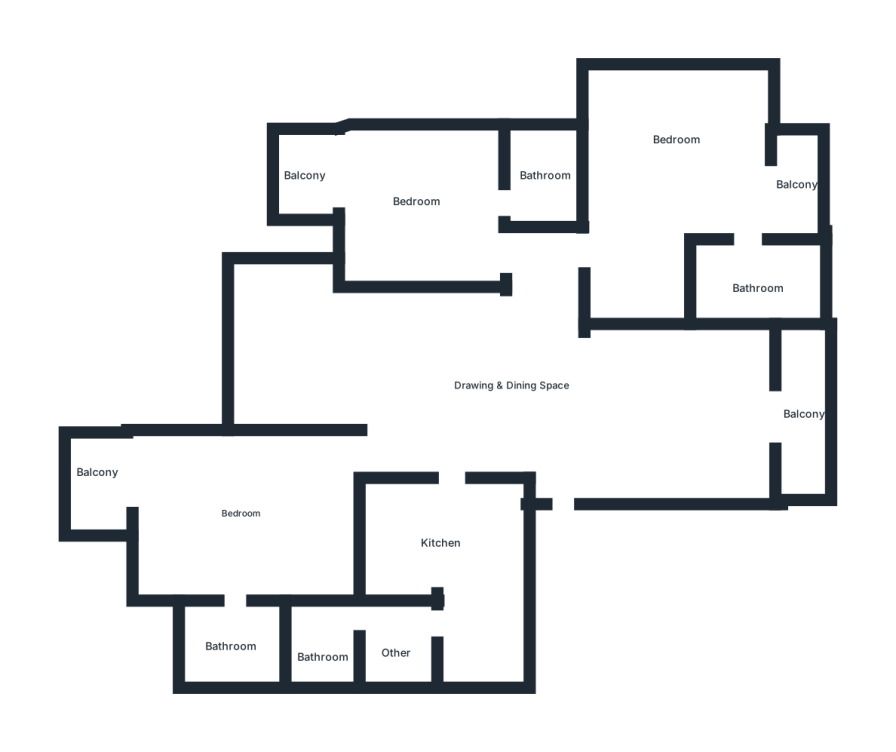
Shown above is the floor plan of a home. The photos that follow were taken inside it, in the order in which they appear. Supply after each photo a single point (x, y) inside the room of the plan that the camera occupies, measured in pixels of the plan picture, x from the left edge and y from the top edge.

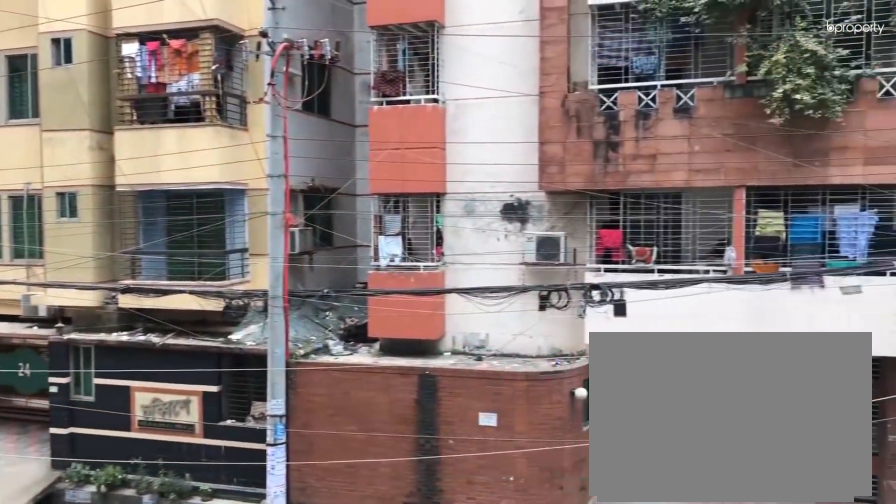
(107, 484)
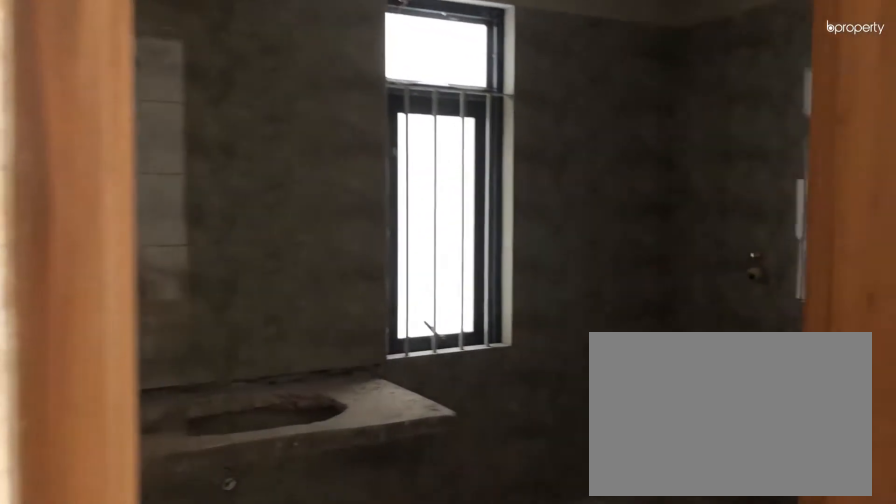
(233, 589)
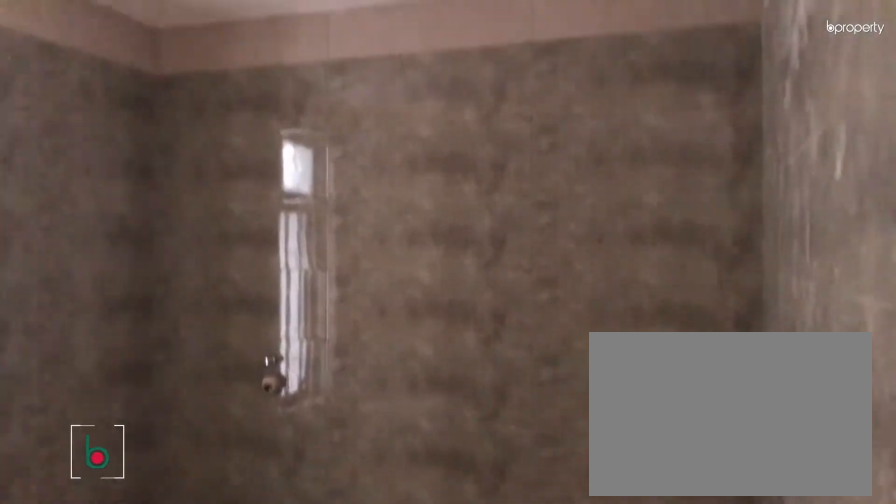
(247, 637)
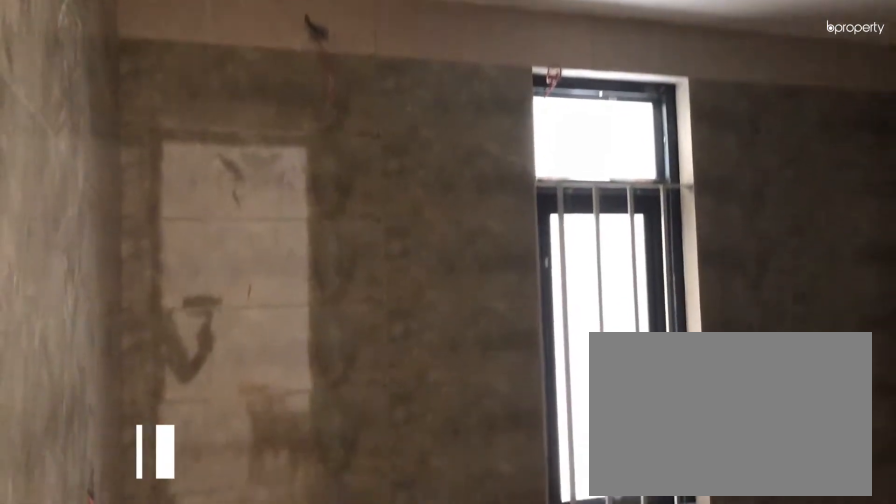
(247, 637)
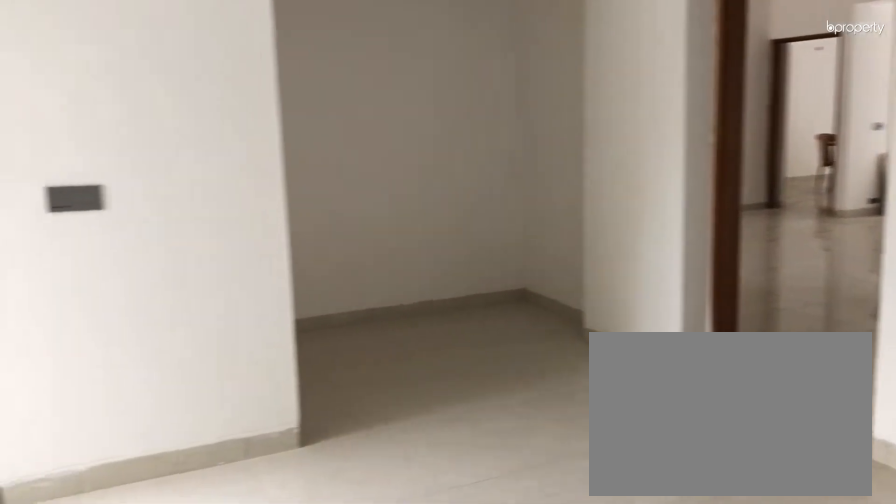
(683, 181)
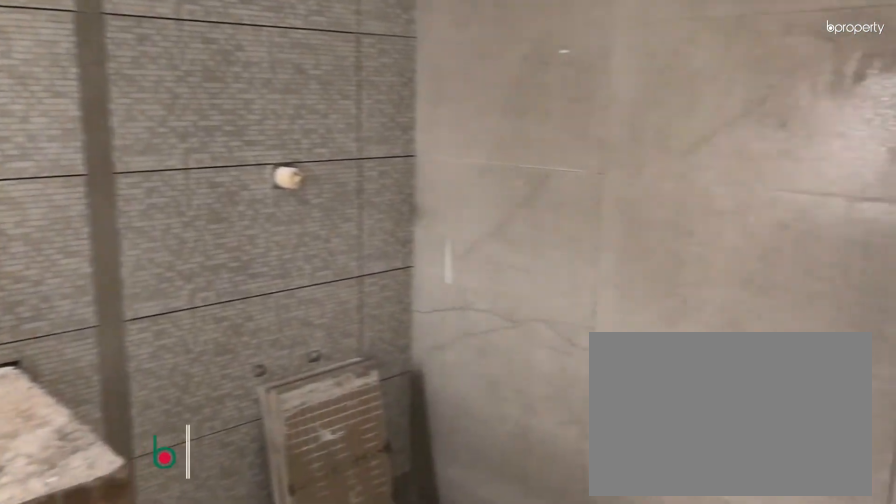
(749, 287)
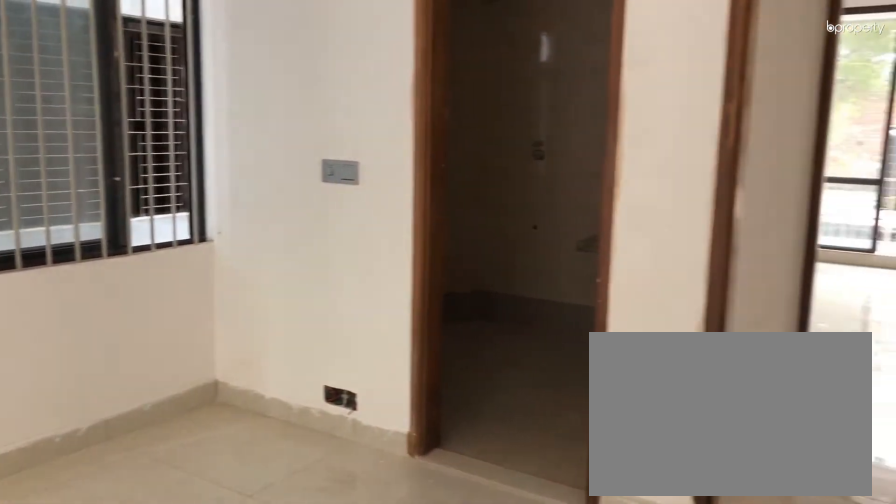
(442, 206)
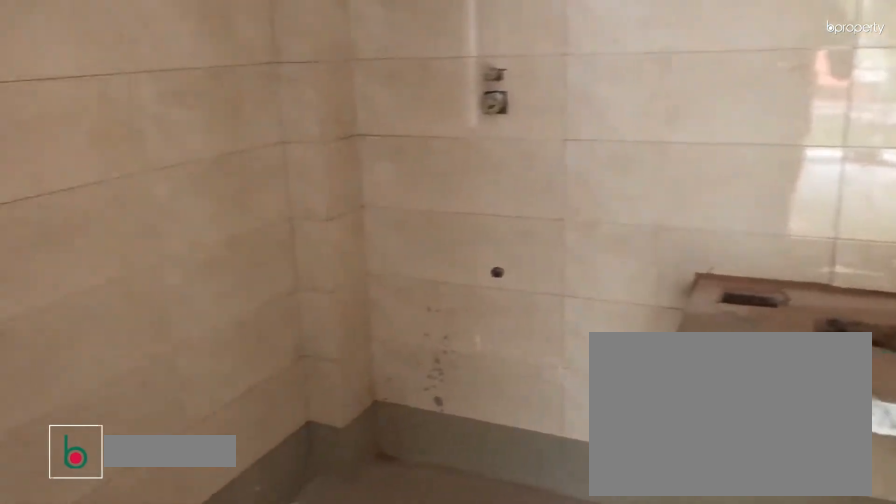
(554, 180)
